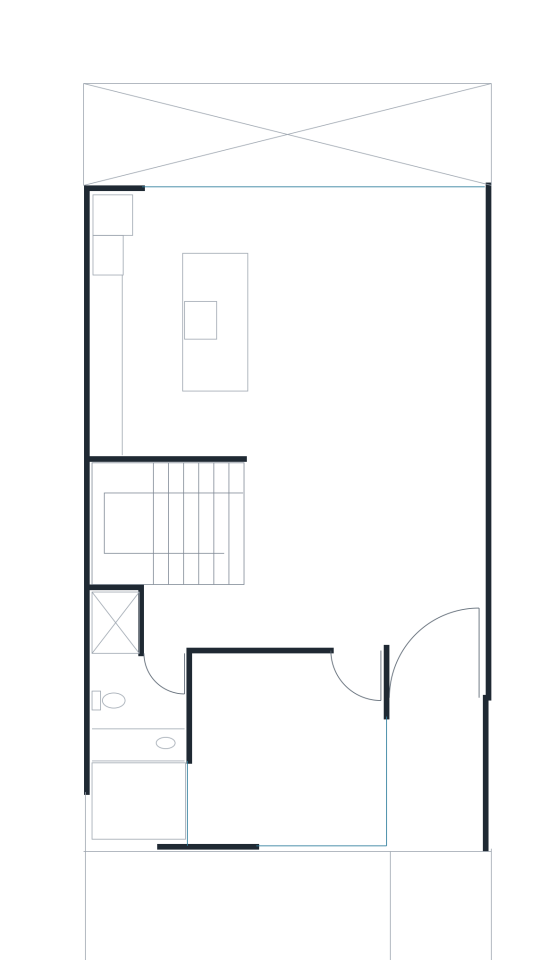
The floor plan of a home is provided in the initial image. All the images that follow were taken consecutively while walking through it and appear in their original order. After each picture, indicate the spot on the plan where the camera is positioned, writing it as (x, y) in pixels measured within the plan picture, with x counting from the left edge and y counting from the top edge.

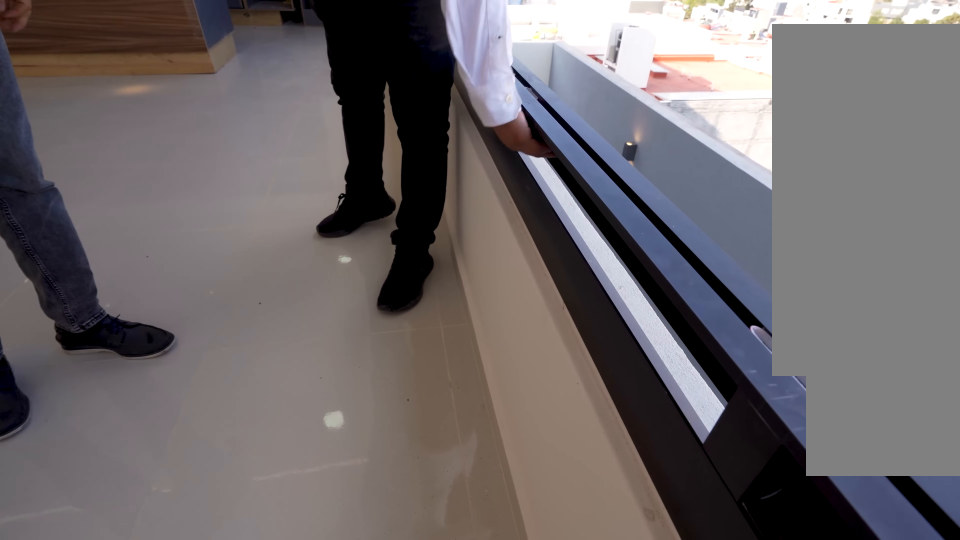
(438, 226)
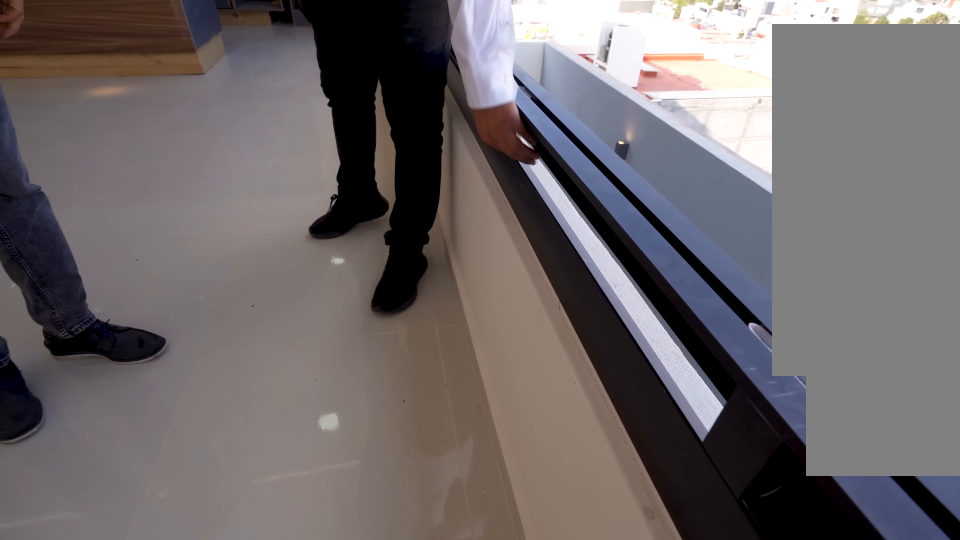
(438, 226)
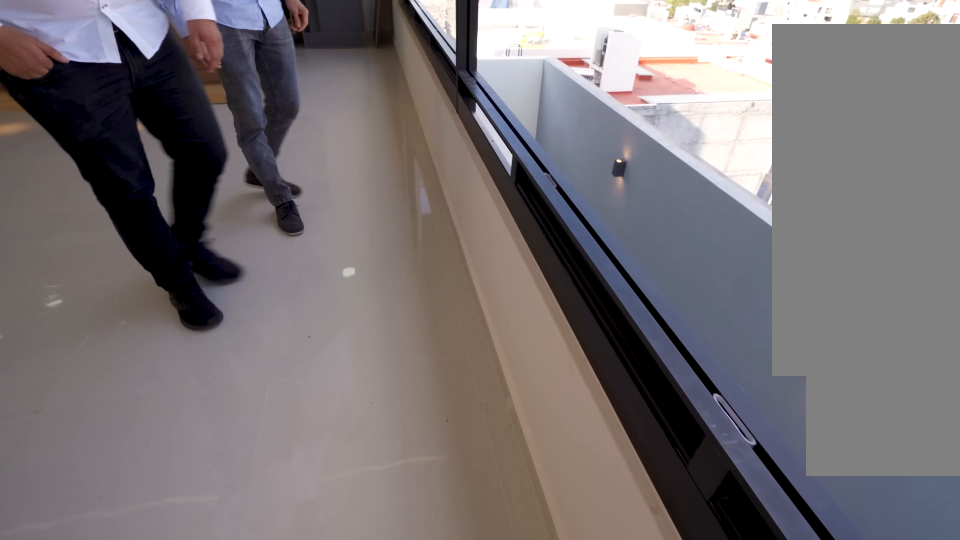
(438, 225)
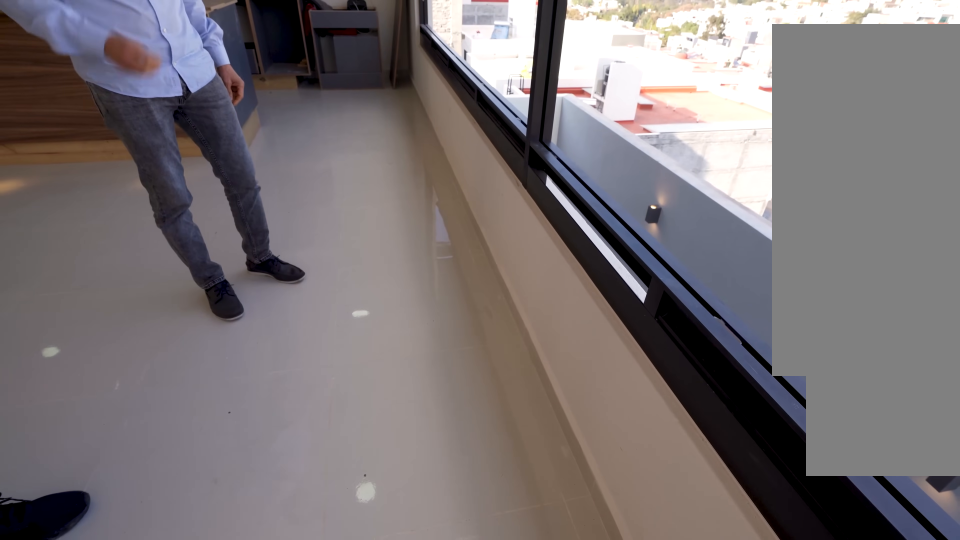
(439, 224)
